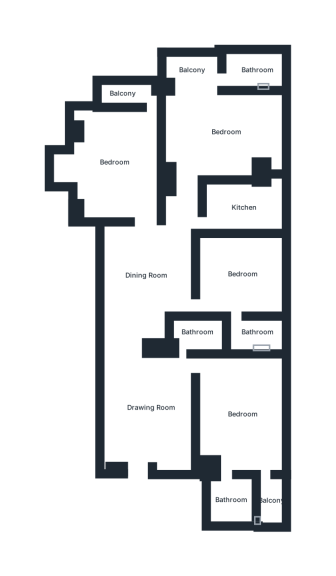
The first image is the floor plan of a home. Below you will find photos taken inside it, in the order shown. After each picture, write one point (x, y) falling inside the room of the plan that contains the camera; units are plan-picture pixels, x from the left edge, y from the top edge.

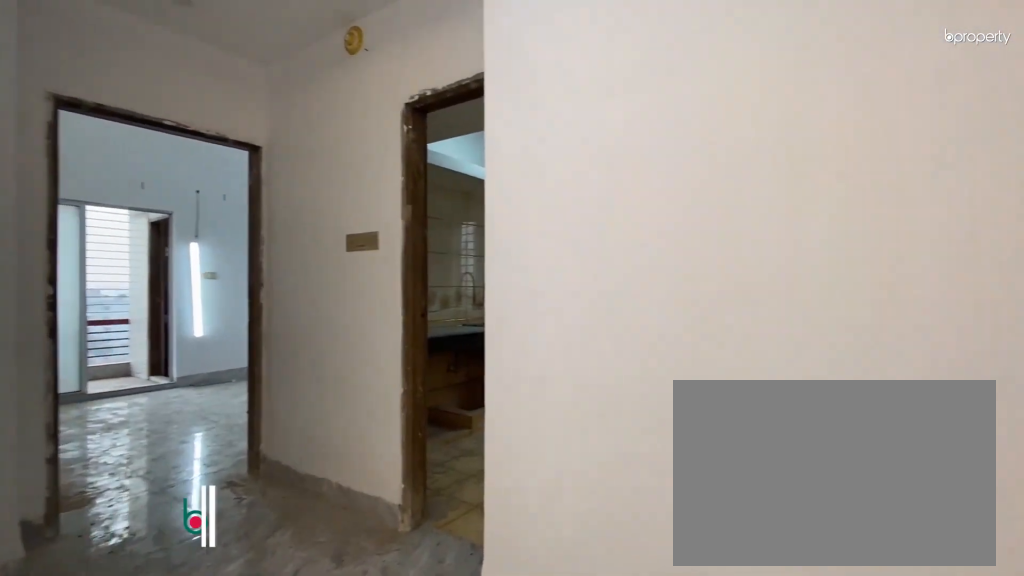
(145, 275)
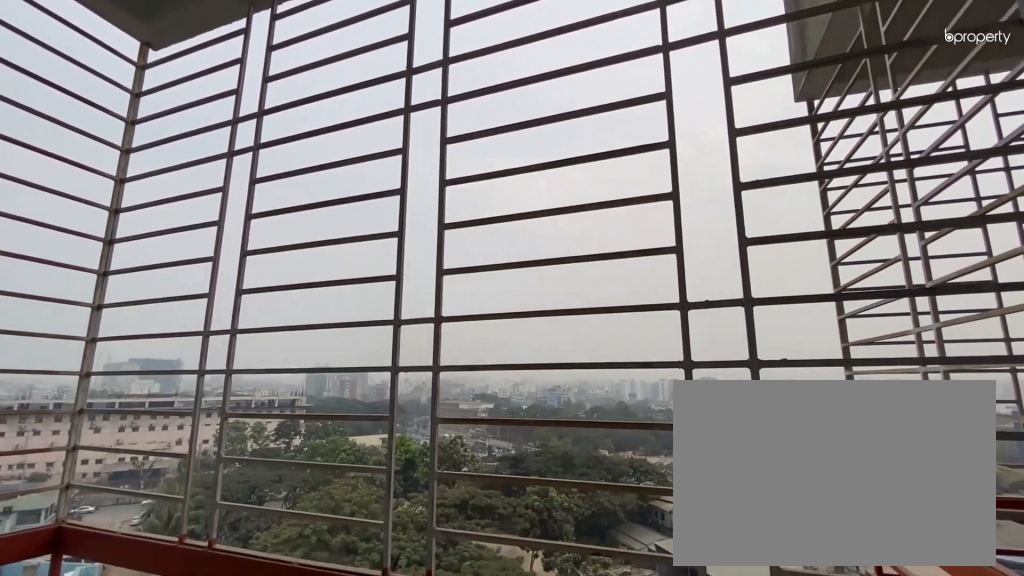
(123, 93)
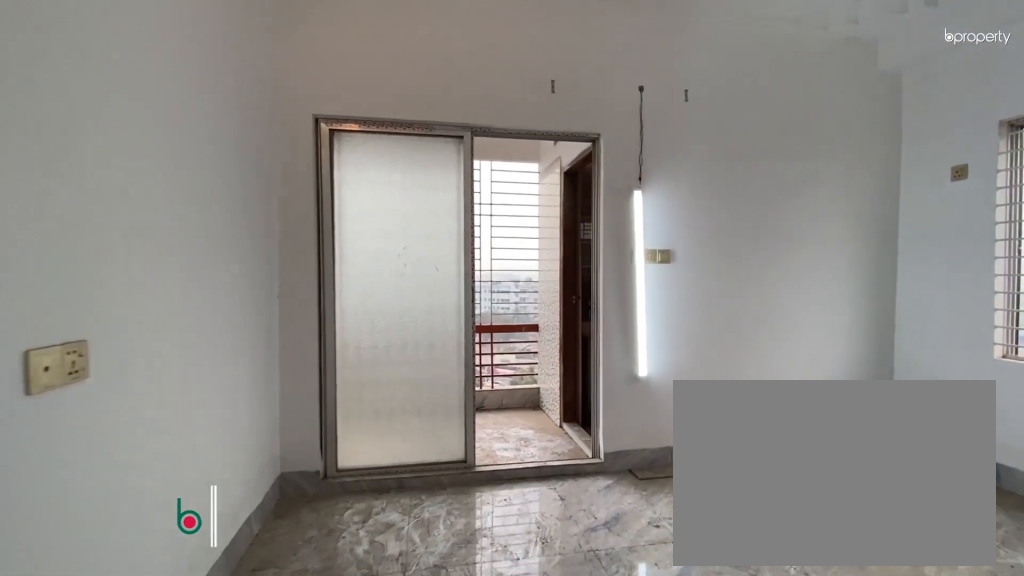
(226, 133)
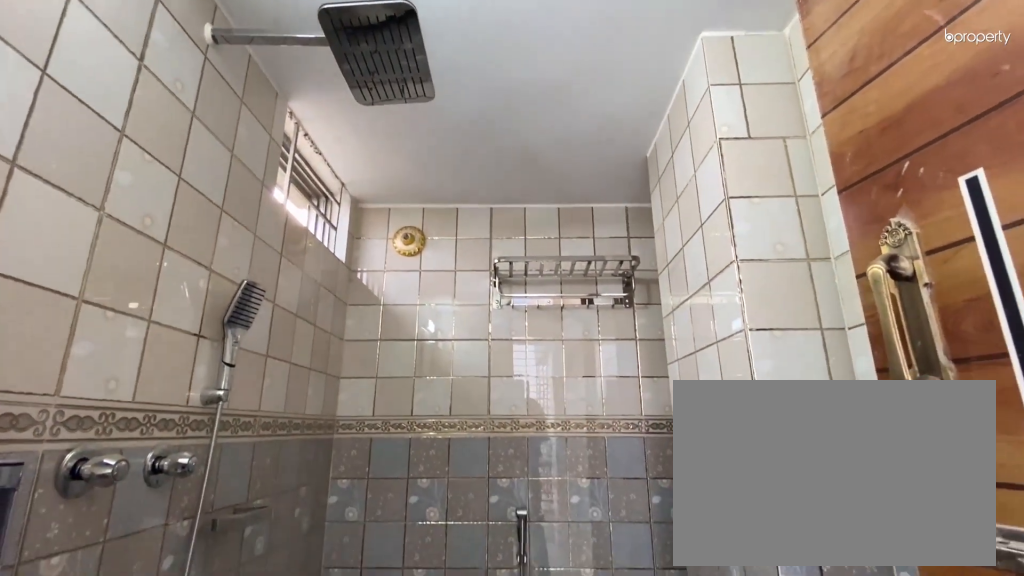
(255, 69)
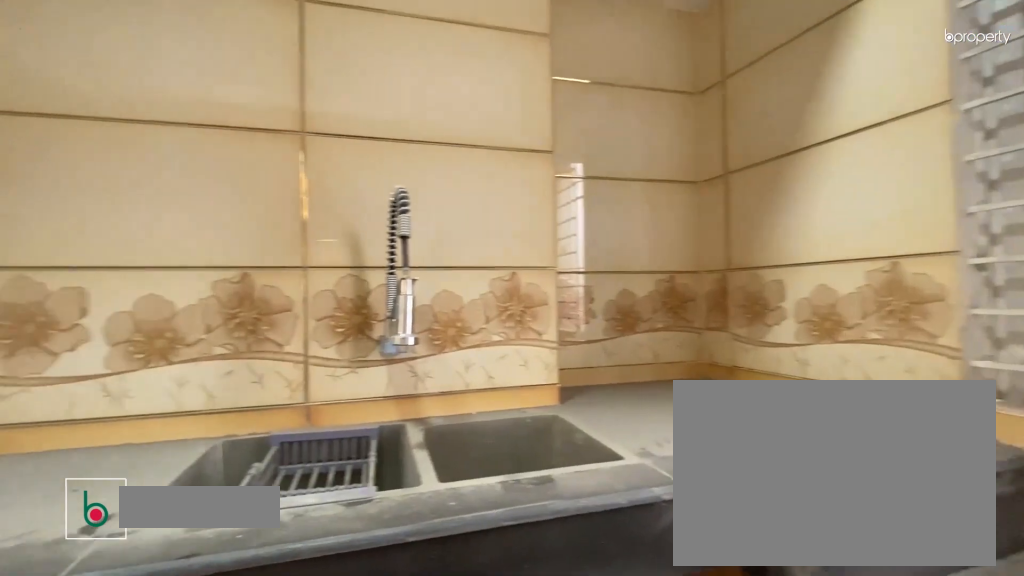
(243, 206)
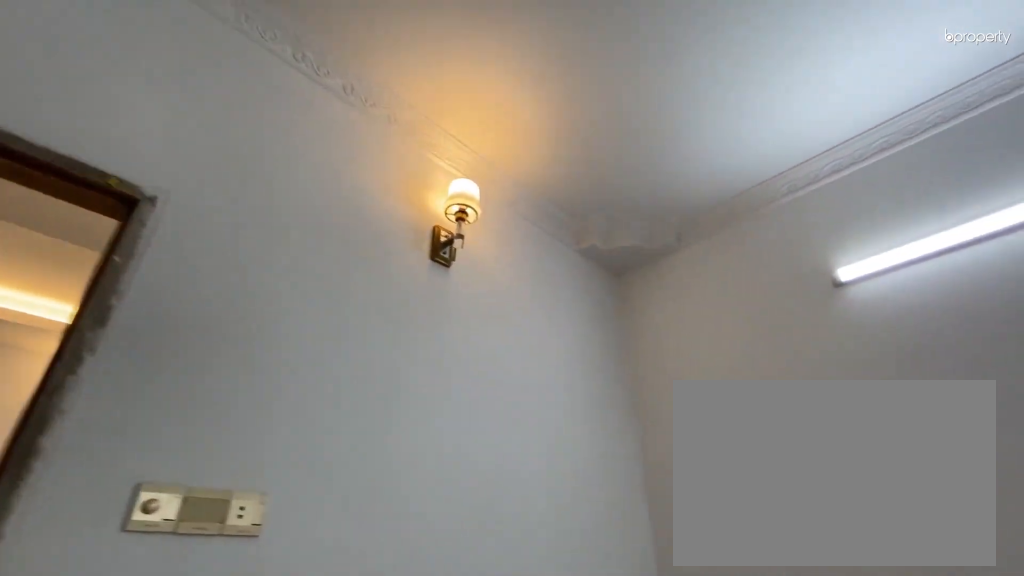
(243, 276)
